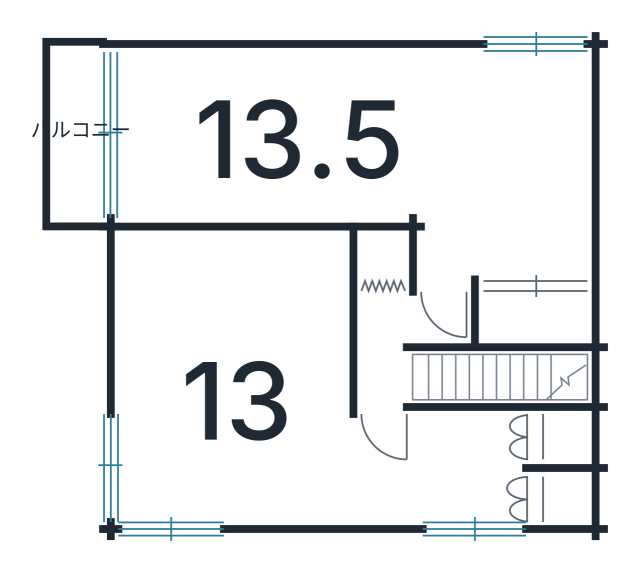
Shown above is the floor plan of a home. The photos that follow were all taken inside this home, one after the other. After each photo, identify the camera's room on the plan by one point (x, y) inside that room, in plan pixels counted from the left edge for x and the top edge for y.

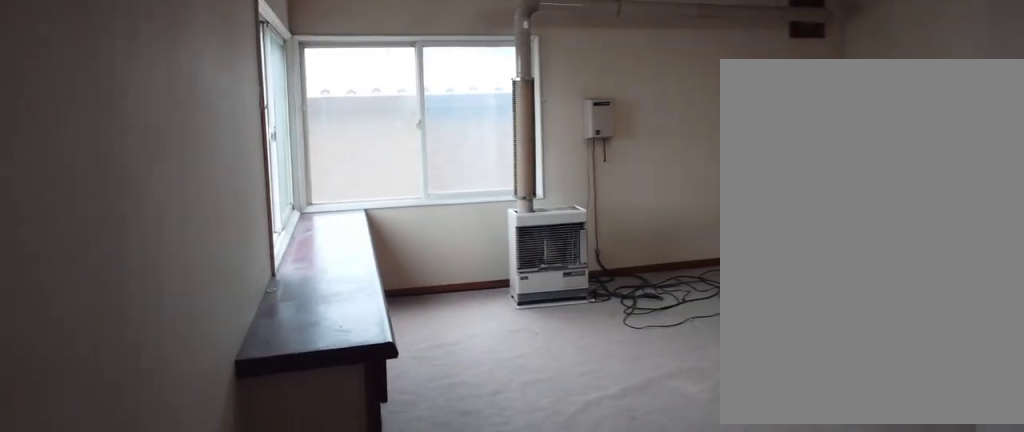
(225, 395)
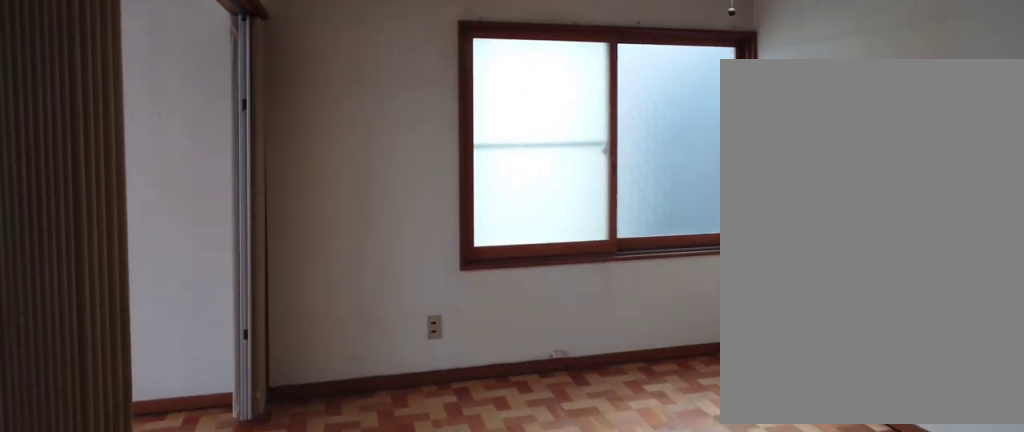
(346, 128)
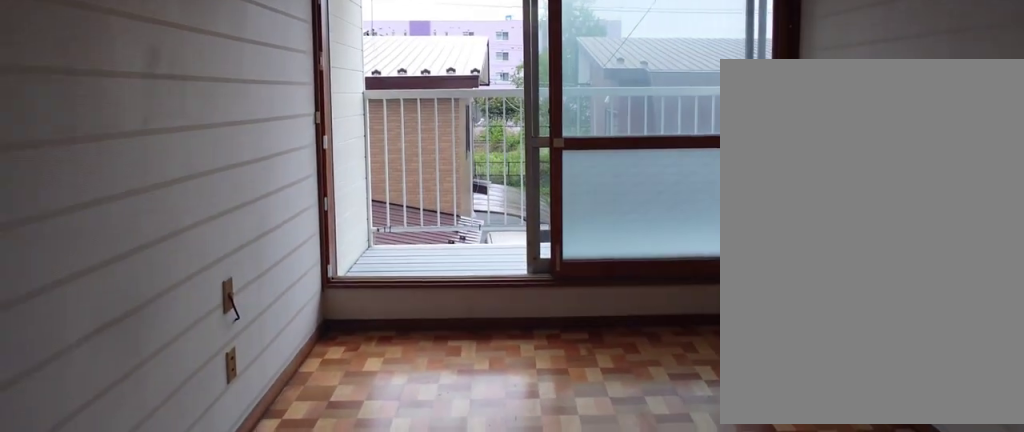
(346, 128)
